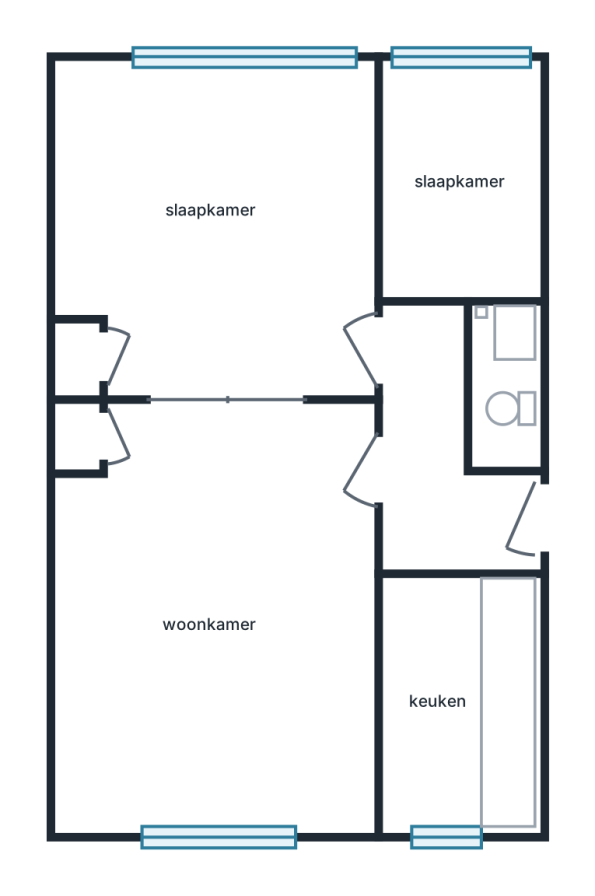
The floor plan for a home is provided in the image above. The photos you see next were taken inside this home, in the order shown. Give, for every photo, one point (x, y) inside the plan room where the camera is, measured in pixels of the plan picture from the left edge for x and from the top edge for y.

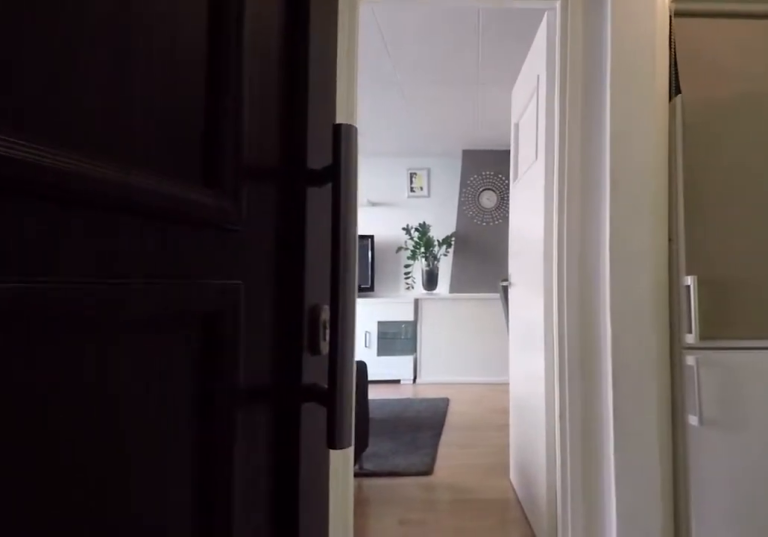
(443, 458)
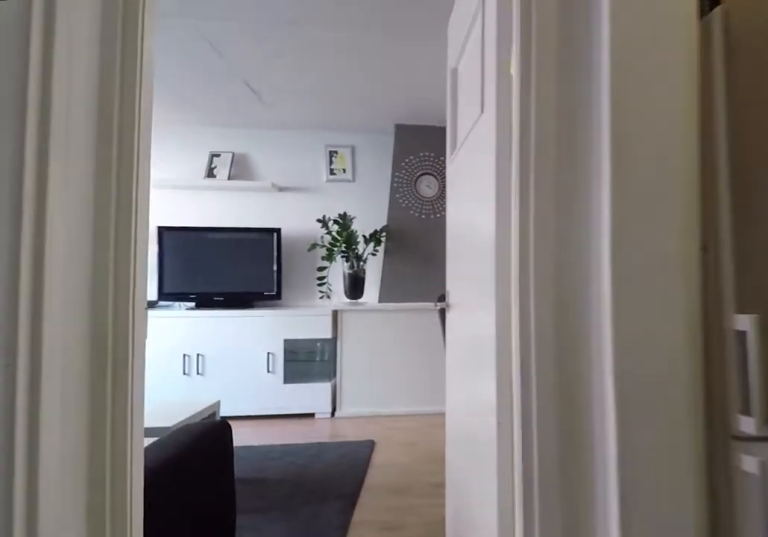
(443, 458)
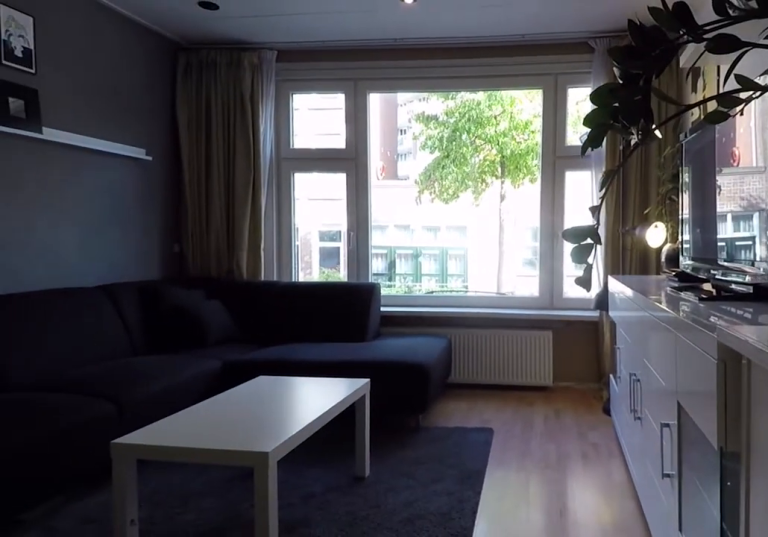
(222, 620)
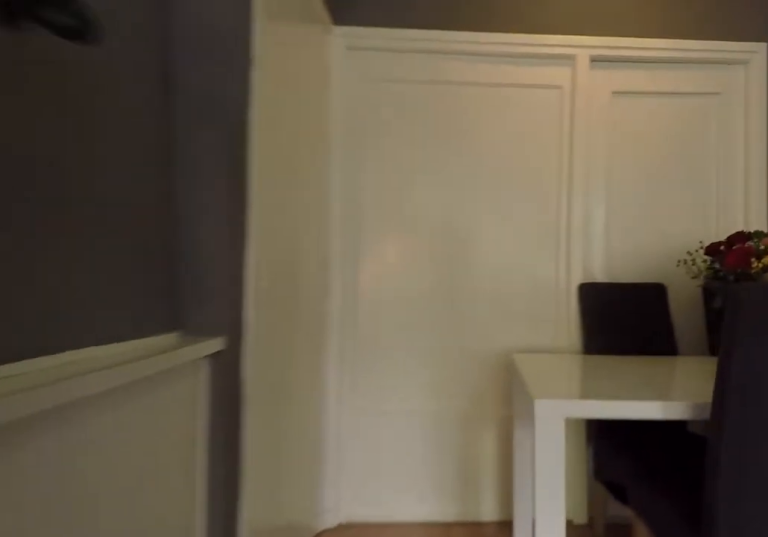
(222, 620)
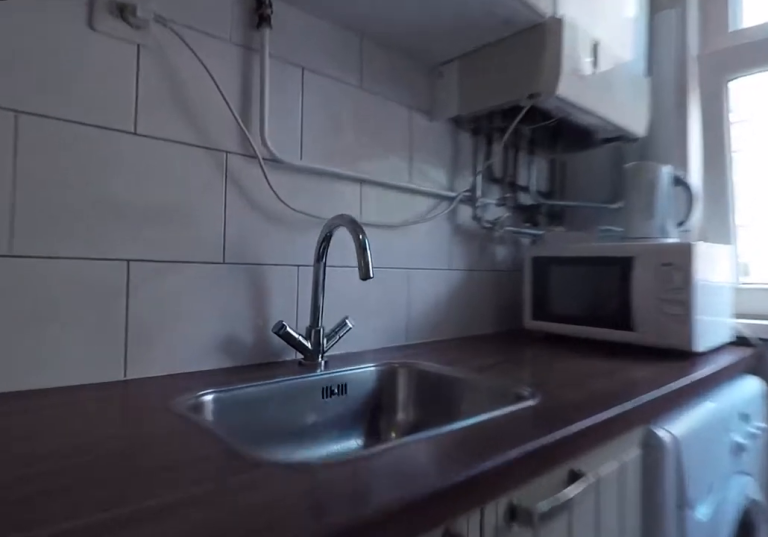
(458, 702)
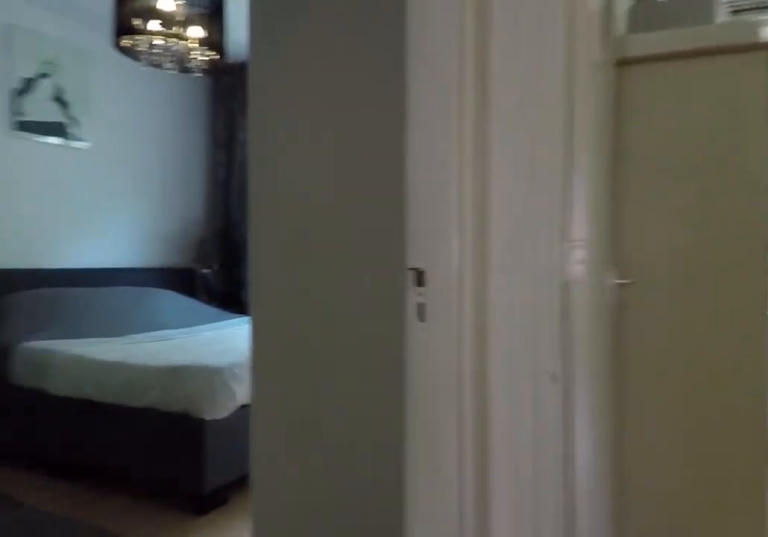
(442, 460)
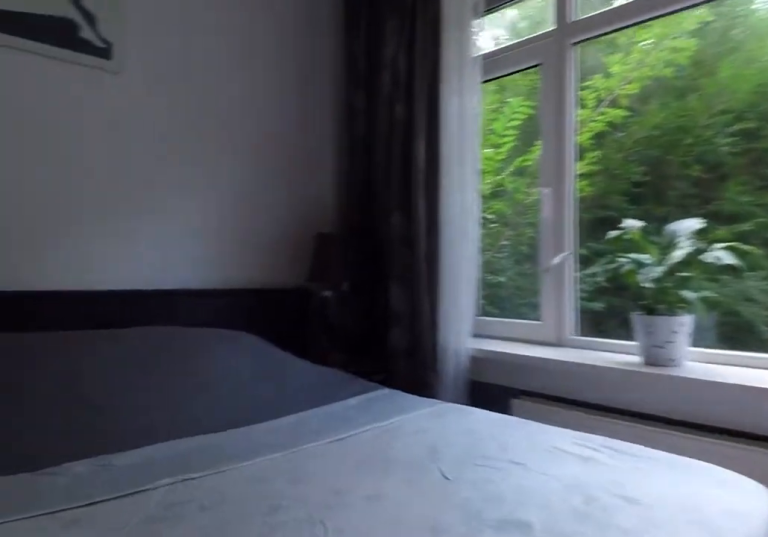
(223, 228)
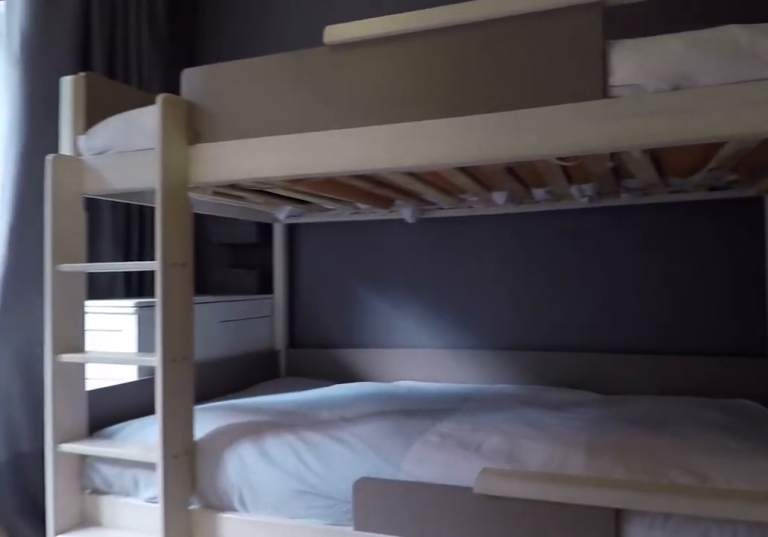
(458, 183)
